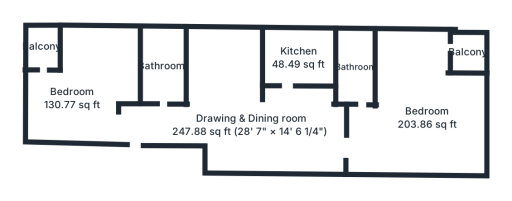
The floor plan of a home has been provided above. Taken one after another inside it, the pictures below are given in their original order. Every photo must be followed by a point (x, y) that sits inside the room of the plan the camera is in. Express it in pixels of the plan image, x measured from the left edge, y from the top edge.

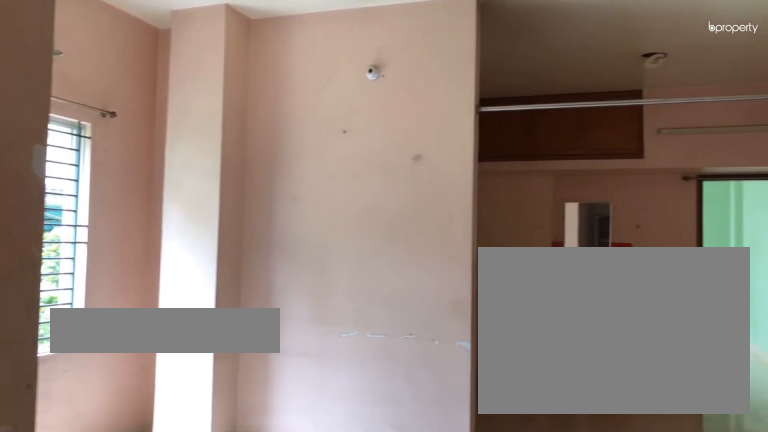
(252, 126)
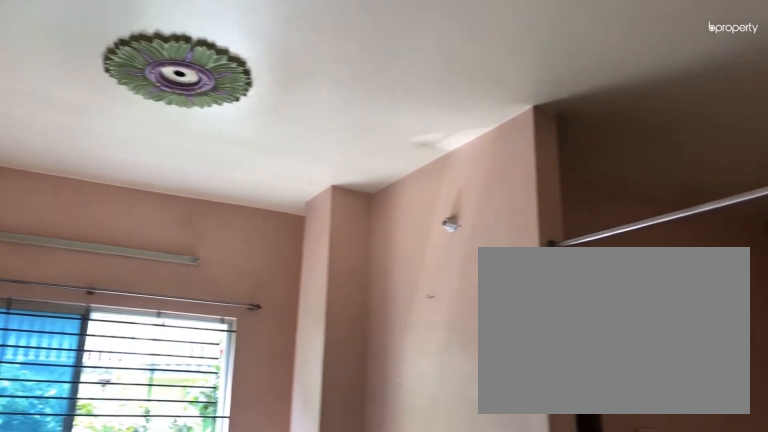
(252, 126)
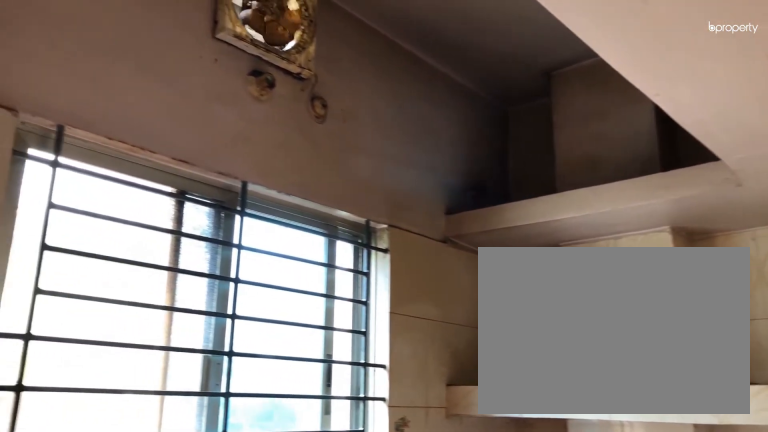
(299, 58)
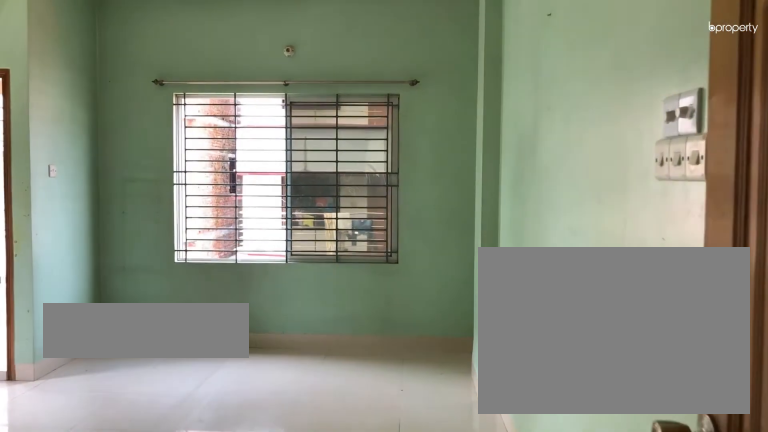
(425, 117)
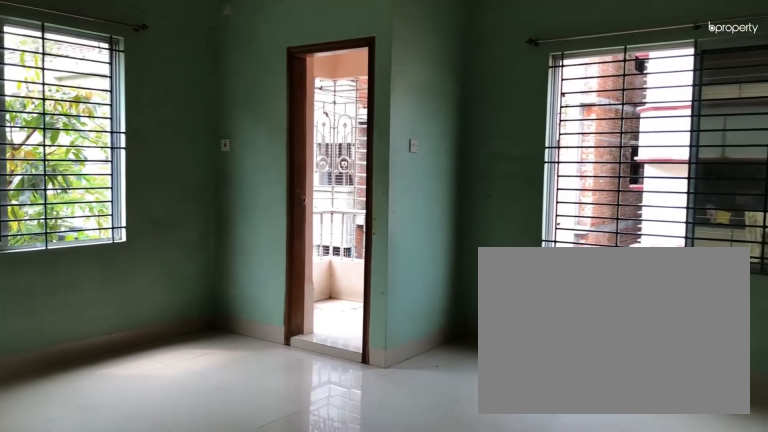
(425, 117)
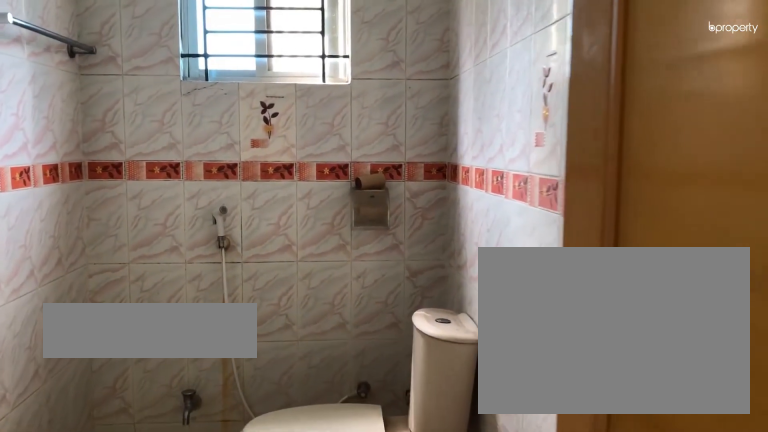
(356, 68)
